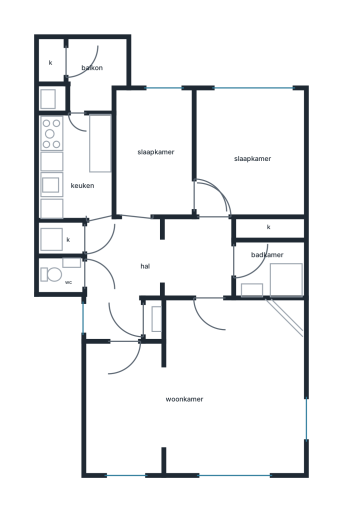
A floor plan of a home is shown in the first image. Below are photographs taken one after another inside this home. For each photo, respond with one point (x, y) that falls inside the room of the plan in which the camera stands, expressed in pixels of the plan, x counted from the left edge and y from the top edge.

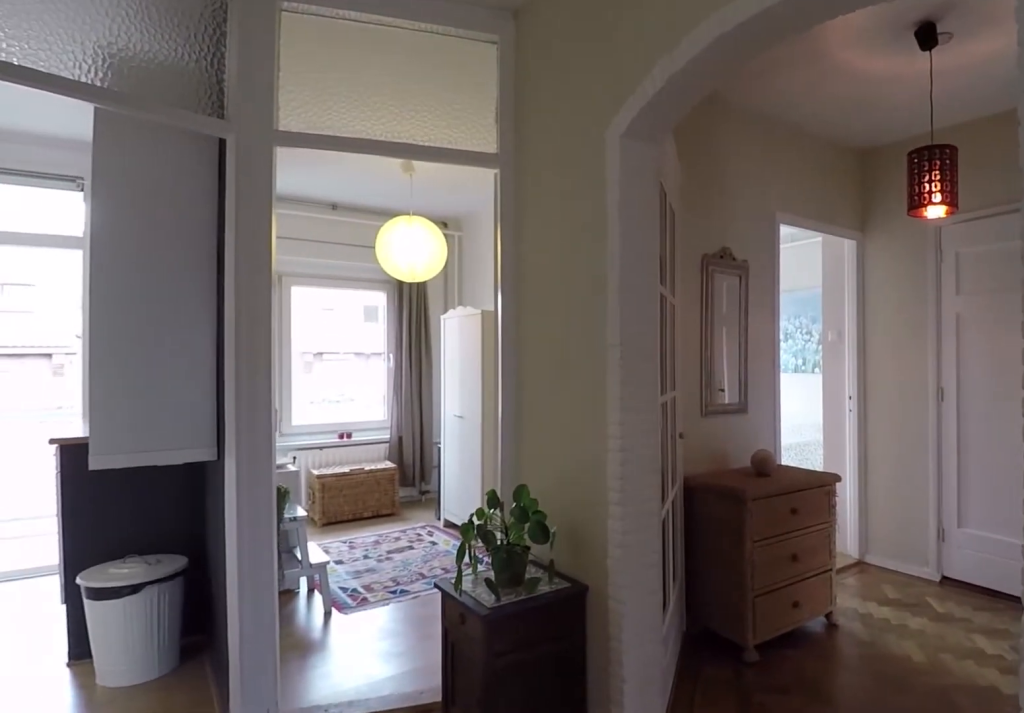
(88, 249)
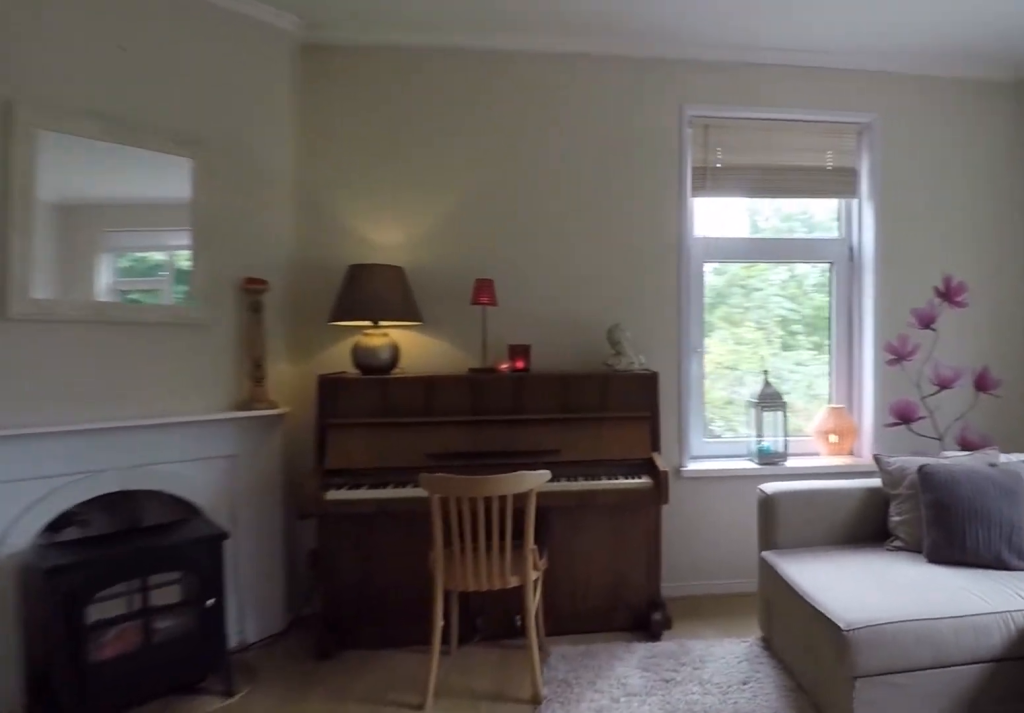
(201, 391)
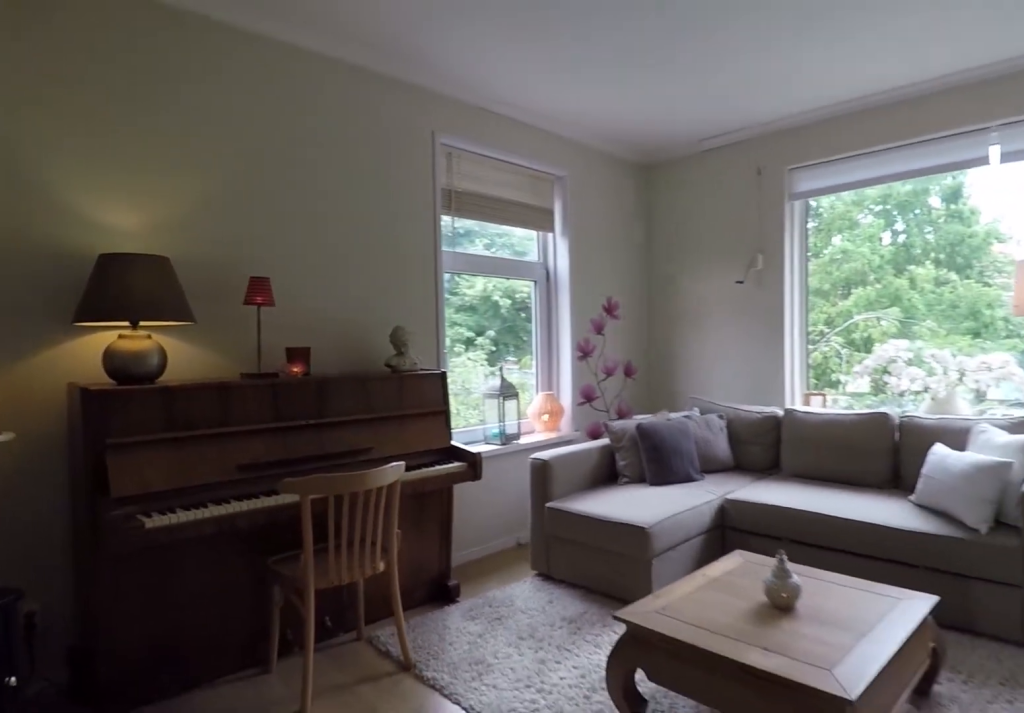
(201, 391)
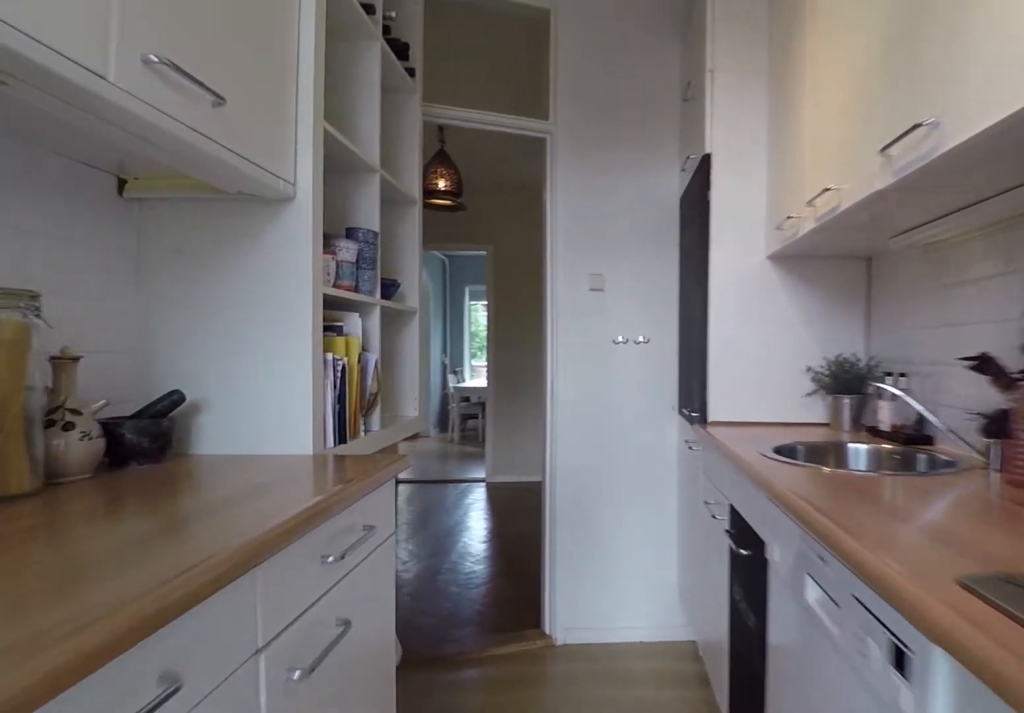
(76, 165)
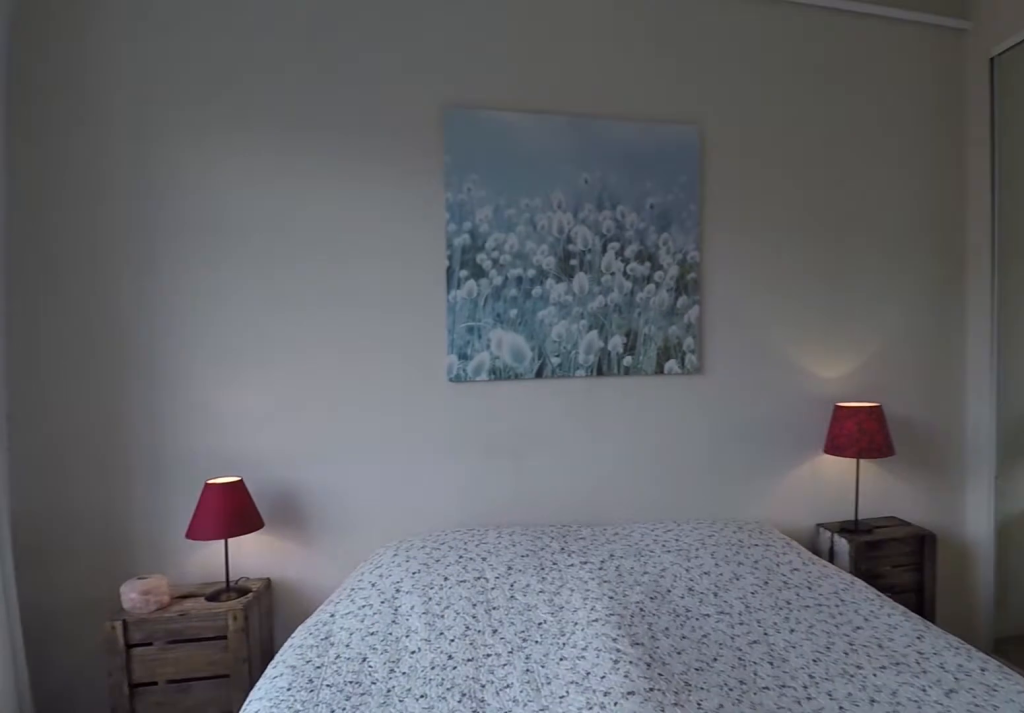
(248, 153)
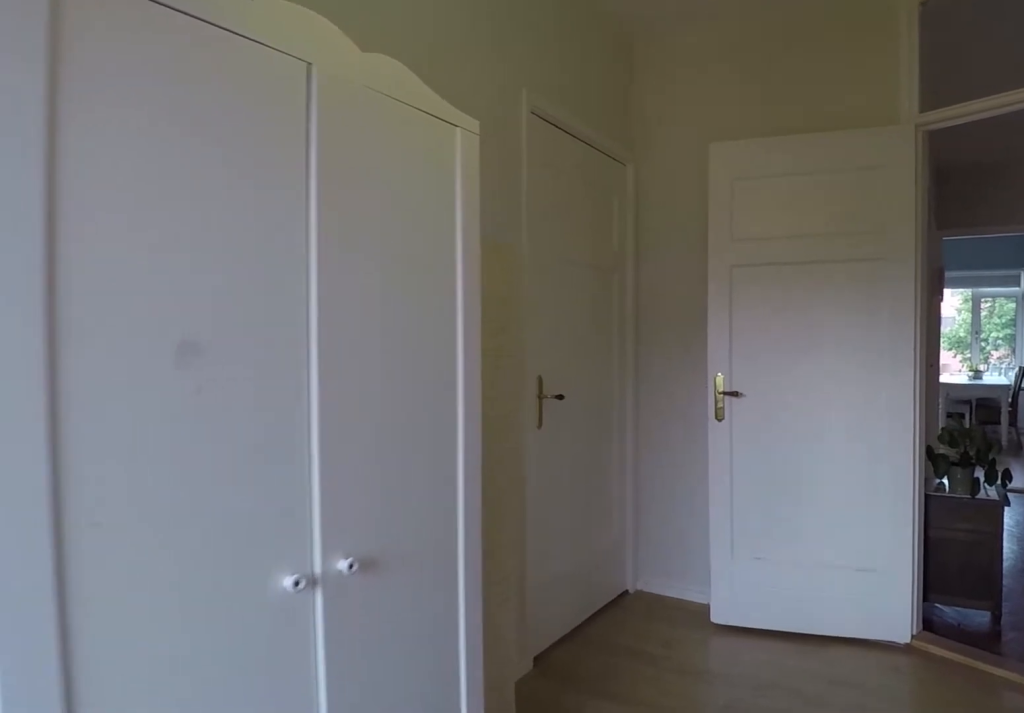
(154, 153)
